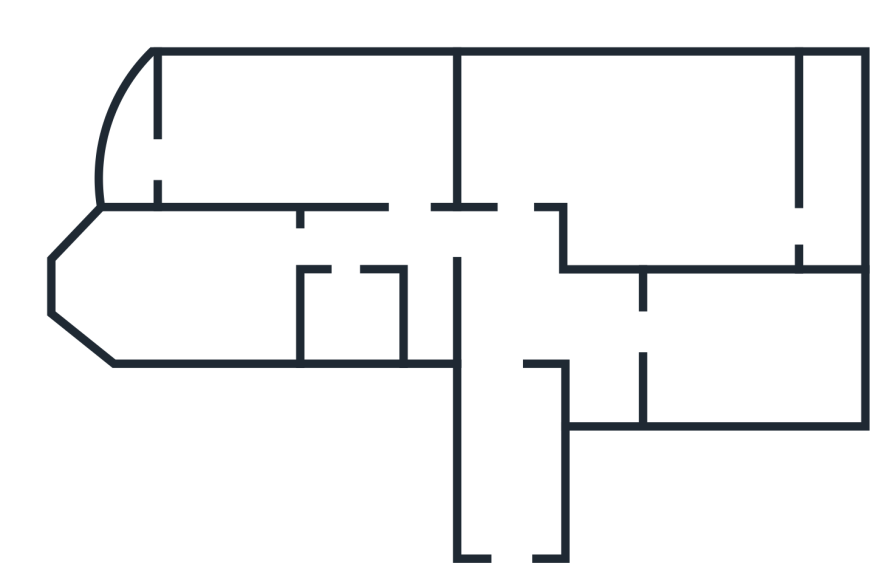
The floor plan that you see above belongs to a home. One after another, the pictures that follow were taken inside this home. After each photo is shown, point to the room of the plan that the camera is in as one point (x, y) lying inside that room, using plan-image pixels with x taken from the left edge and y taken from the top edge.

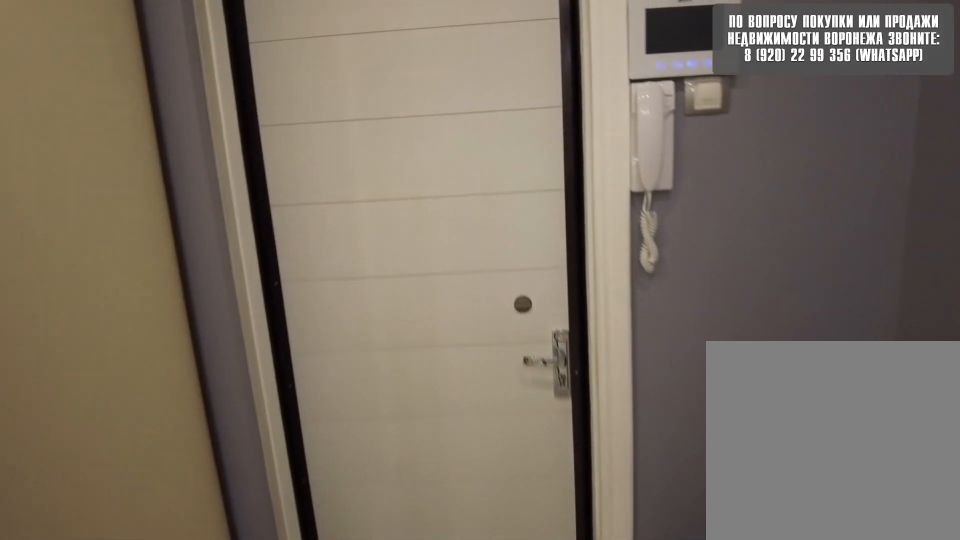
(517, 531)
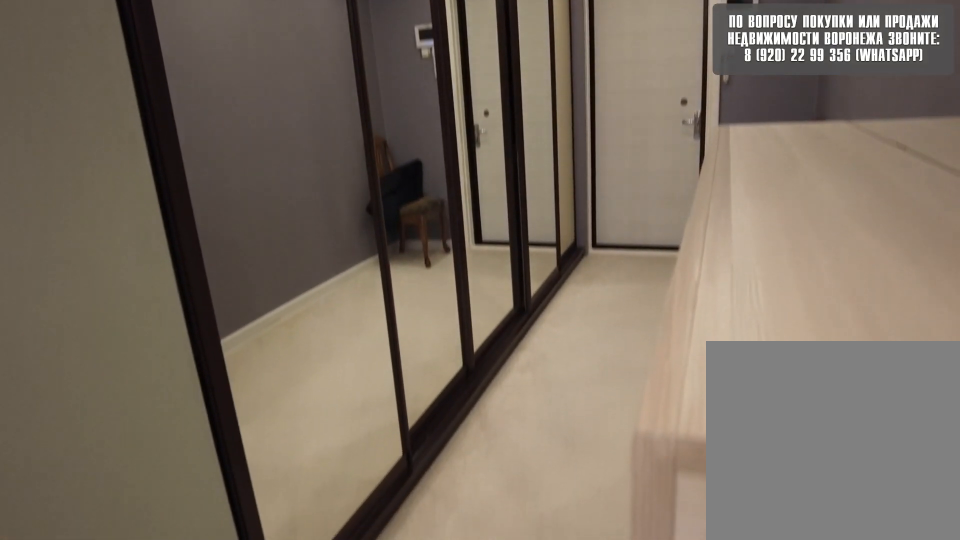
(516, 327)
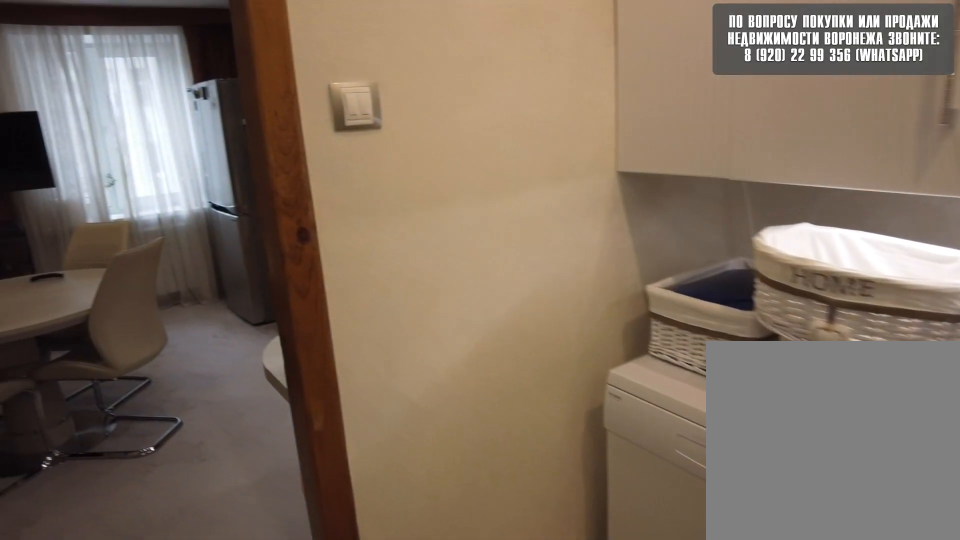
(612, 334)
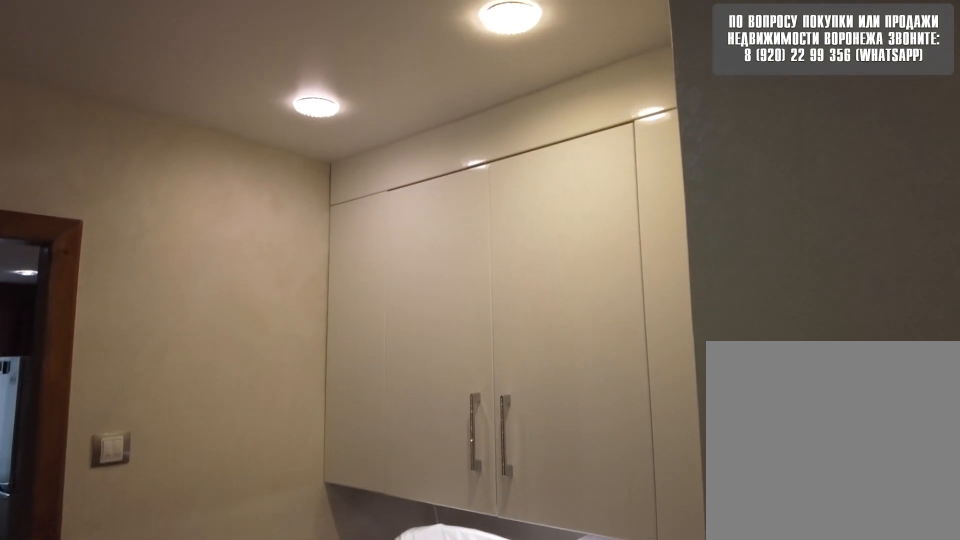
(612, 334)
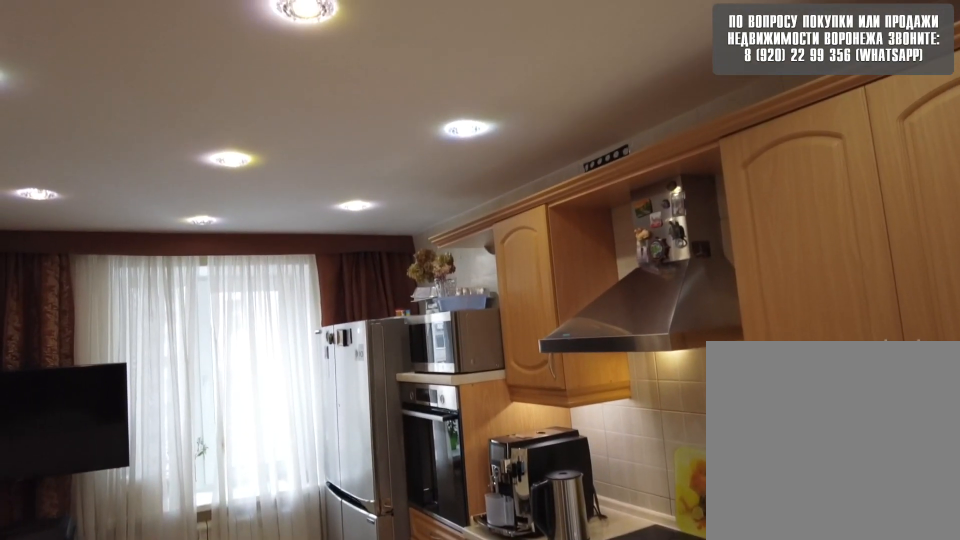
(717, 349)
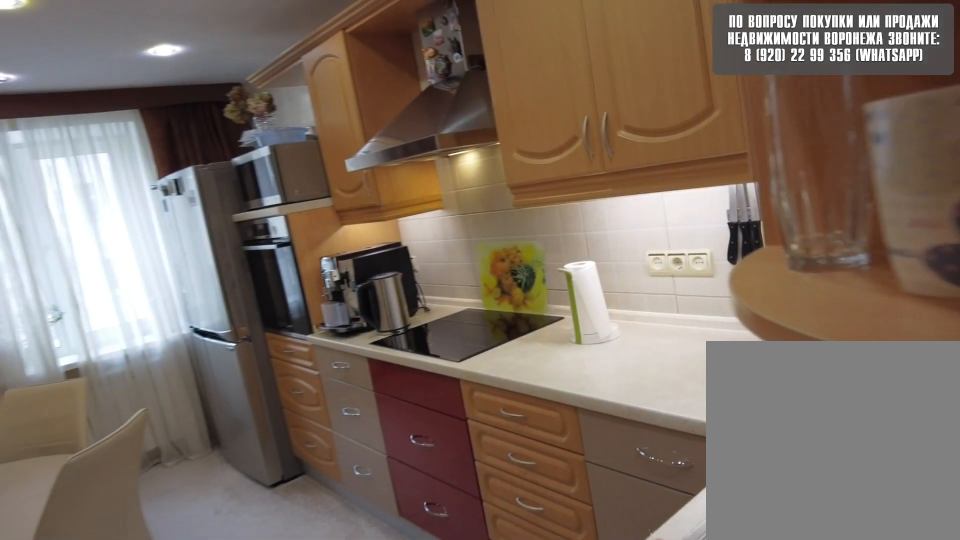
(717, 349)
